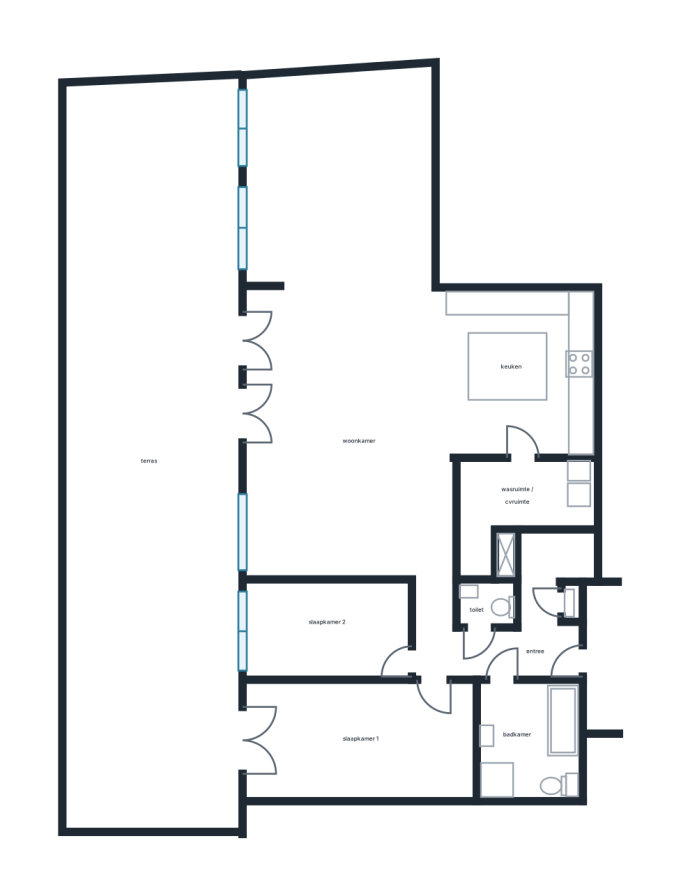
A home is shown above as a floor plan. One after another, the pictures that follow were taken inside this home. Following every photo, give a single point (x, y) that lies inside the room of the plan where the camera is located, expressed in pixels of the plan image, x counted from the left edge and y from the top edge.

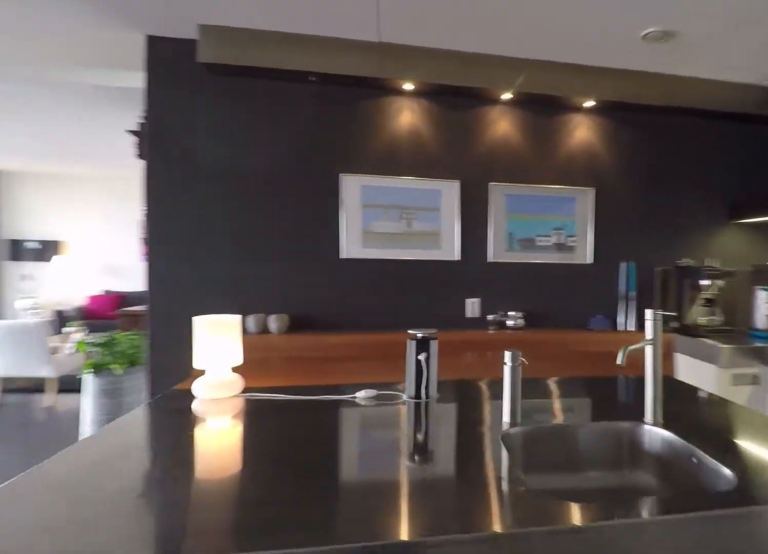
(512, 371)
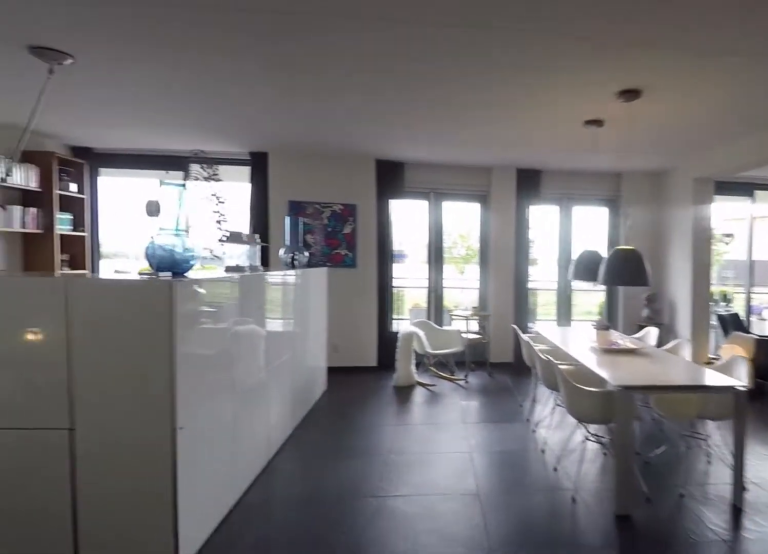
(512, 371)
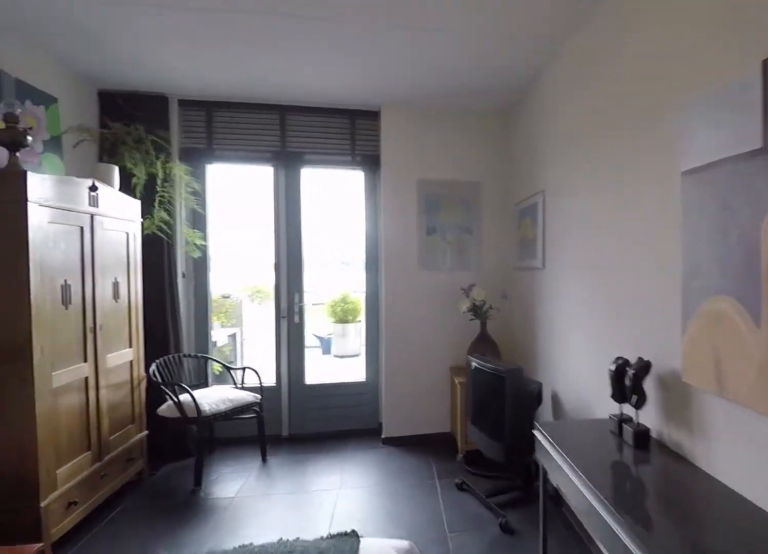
(360, 739)
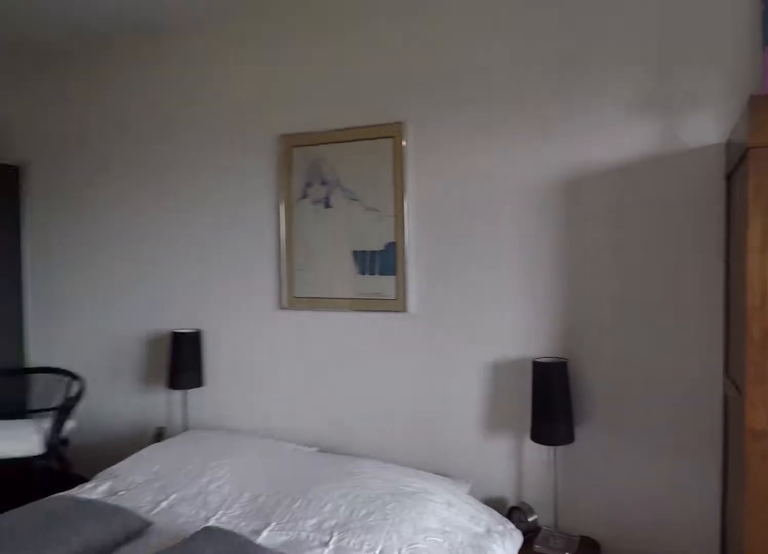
(360, 739)
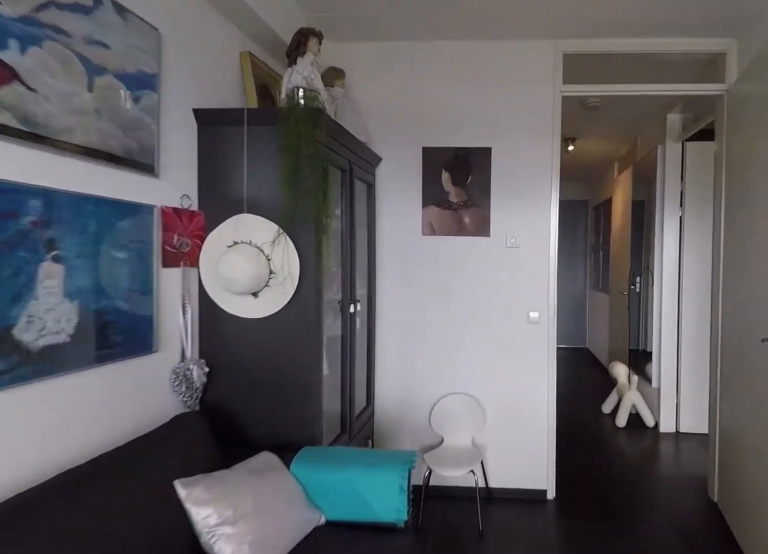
(326, 629)
